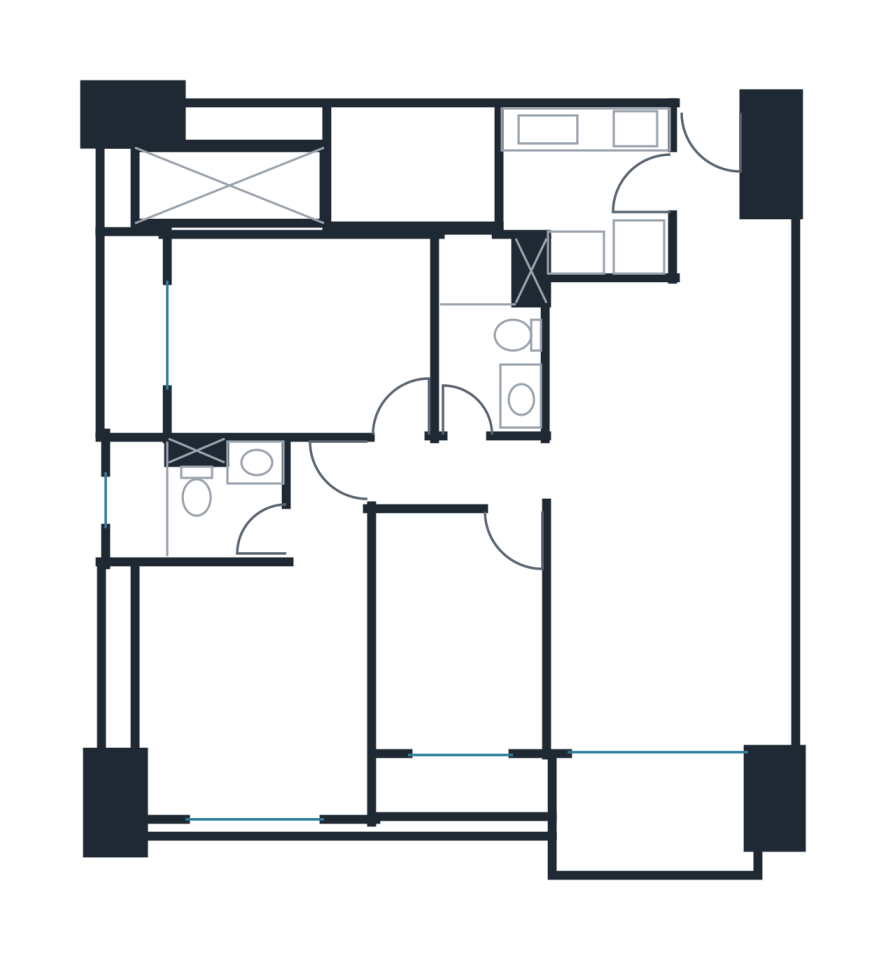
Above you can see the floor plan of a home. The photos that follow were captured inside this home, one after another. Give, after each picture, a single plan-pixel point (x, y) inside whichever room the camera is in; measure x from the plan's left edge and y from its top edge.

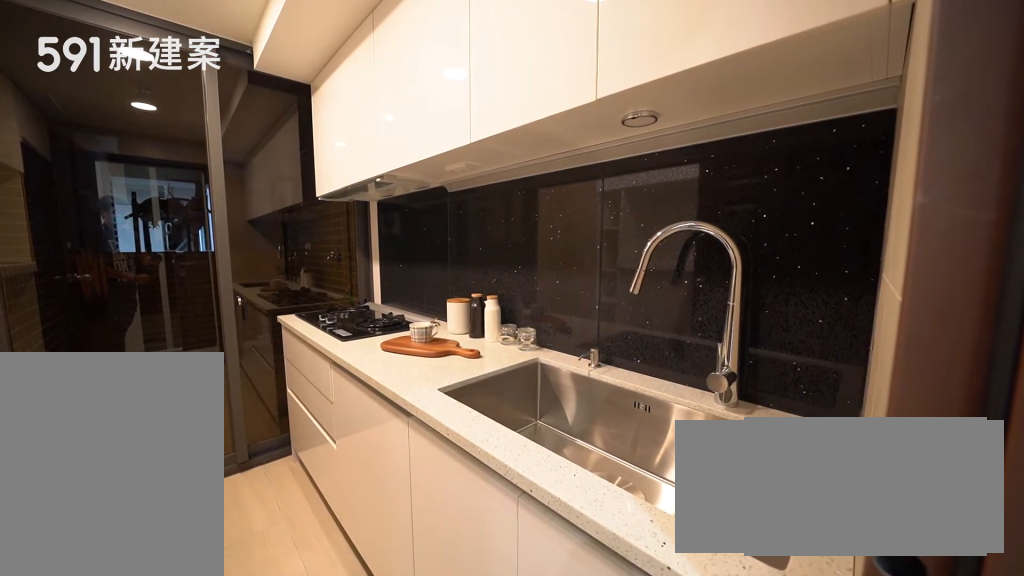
(585, 163)
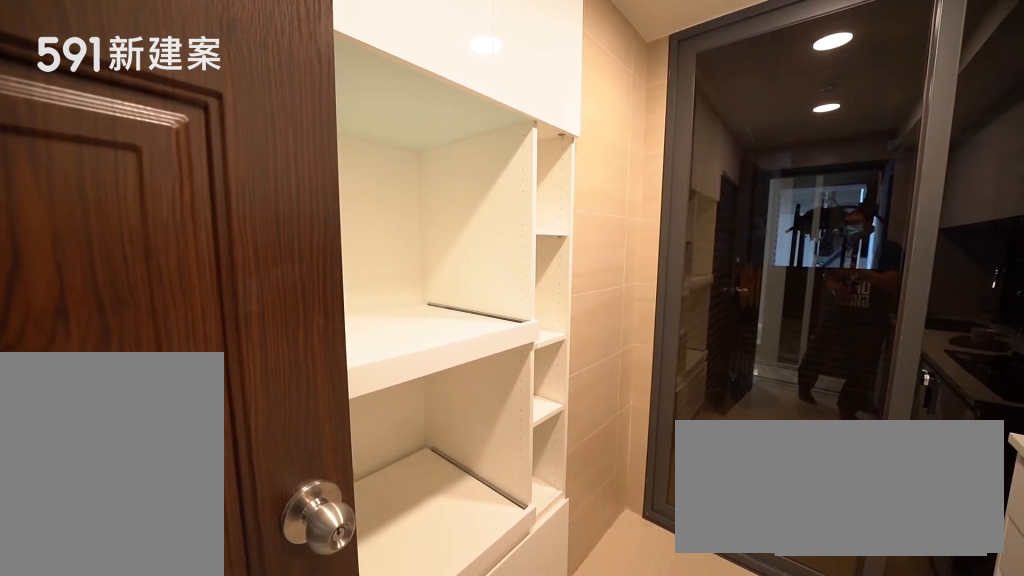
(585, 163)
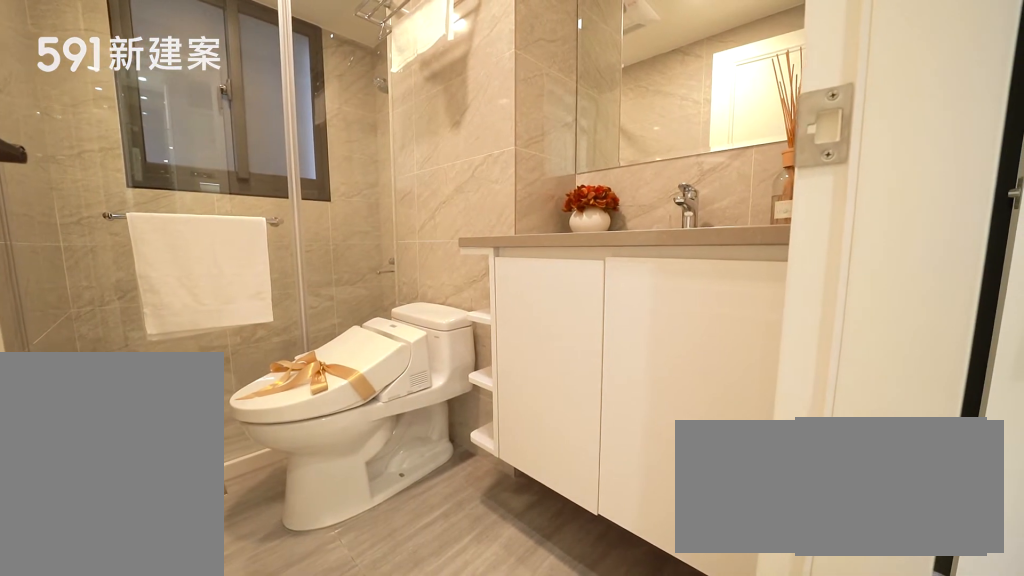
(191, 498)
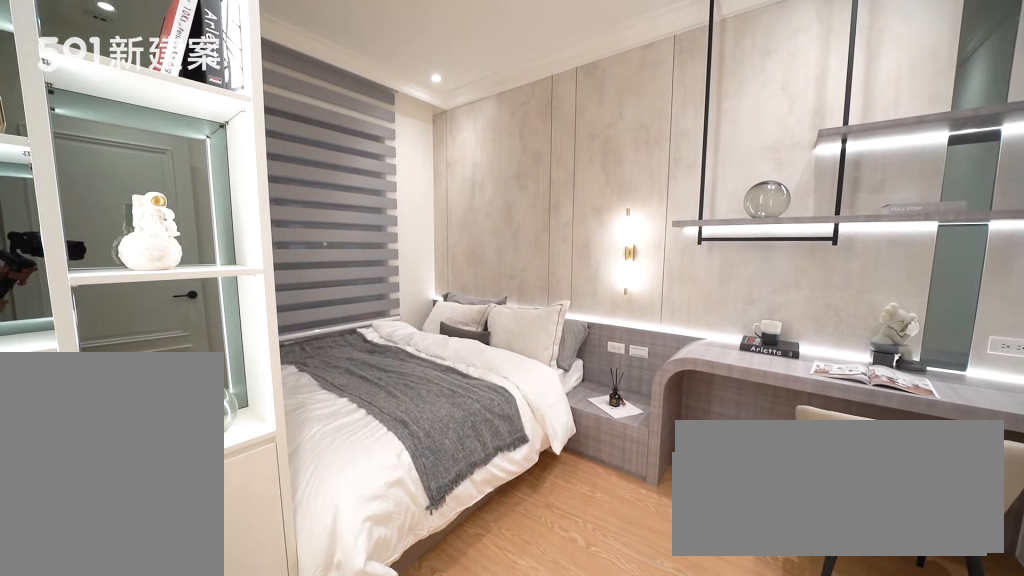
(294, 332)
